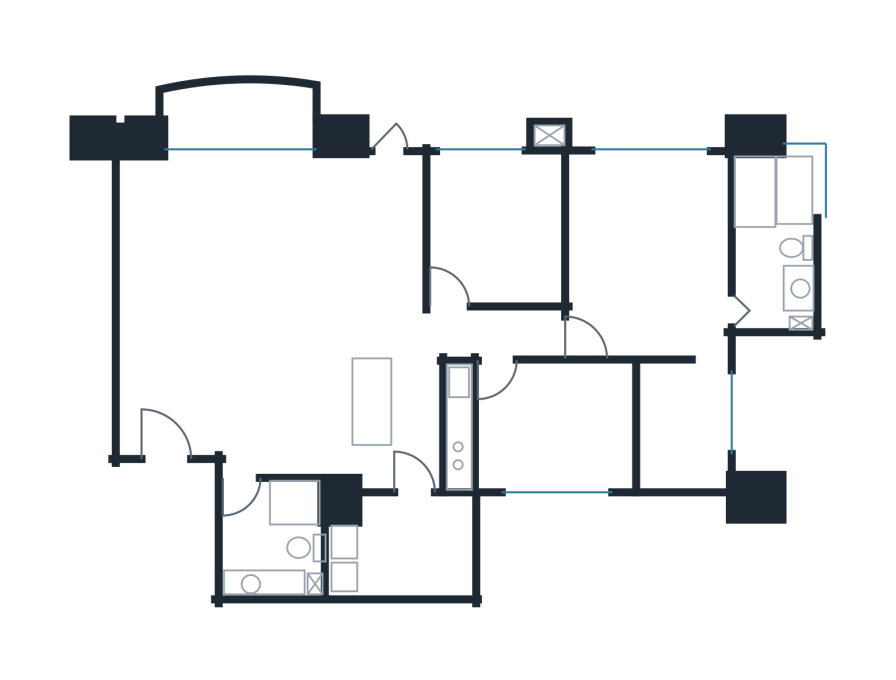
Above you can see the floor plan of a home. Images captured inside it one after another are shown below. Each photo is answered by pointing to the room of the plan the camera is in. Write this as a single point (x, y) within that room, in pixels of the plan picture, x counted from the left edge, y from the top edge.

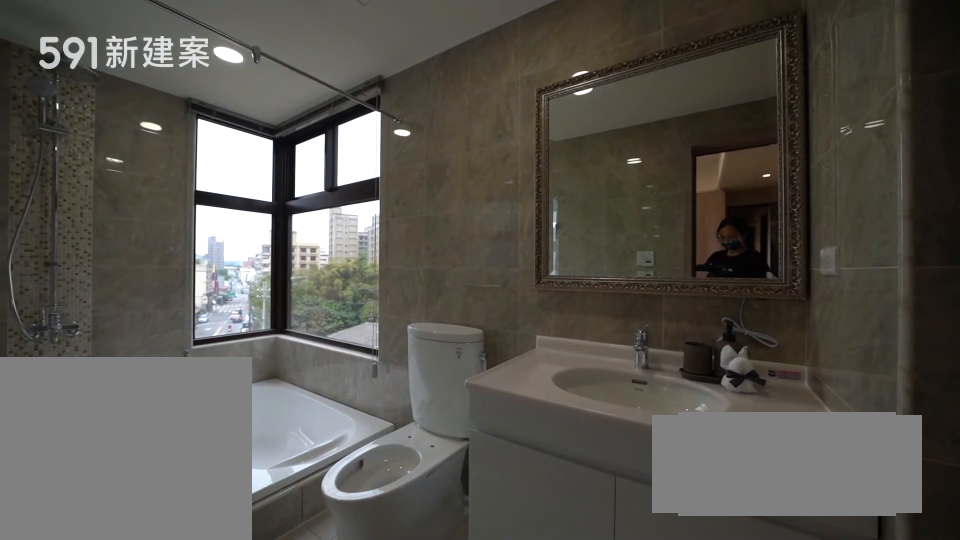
(776, 232)
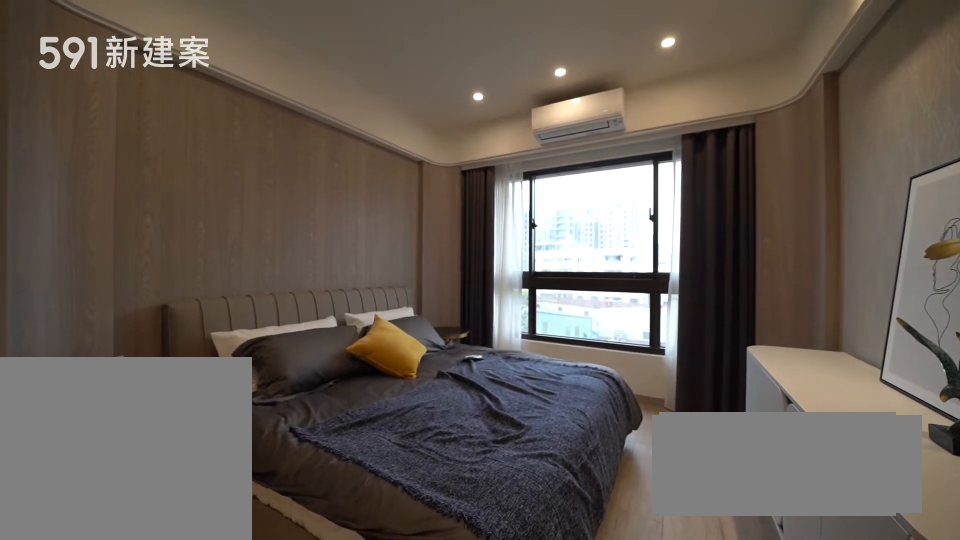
(660, 297)
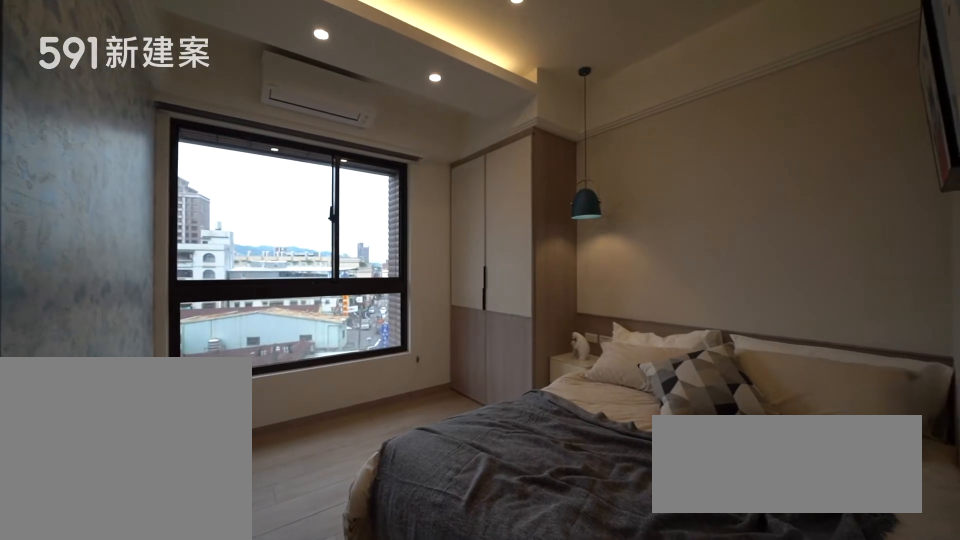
(498, 226)
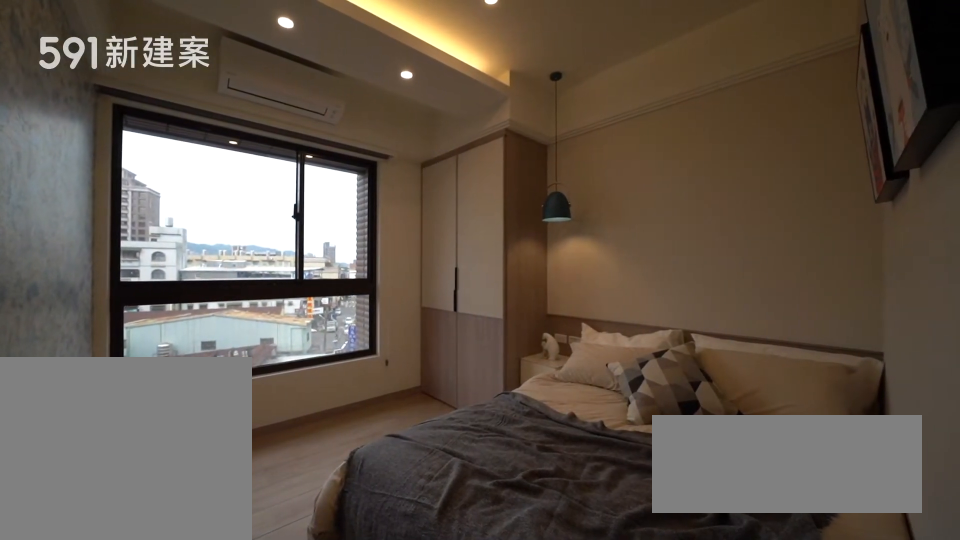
(498, 226)
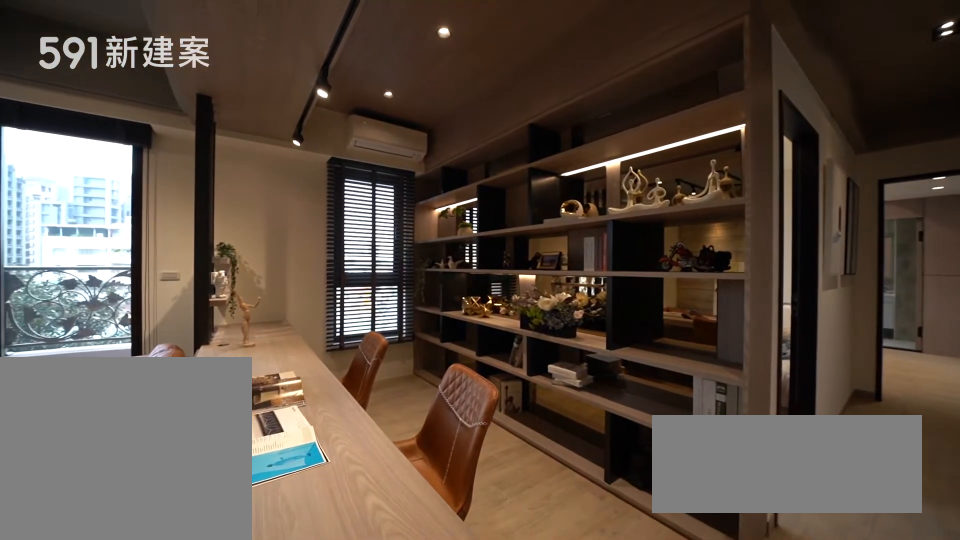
(372, 229)
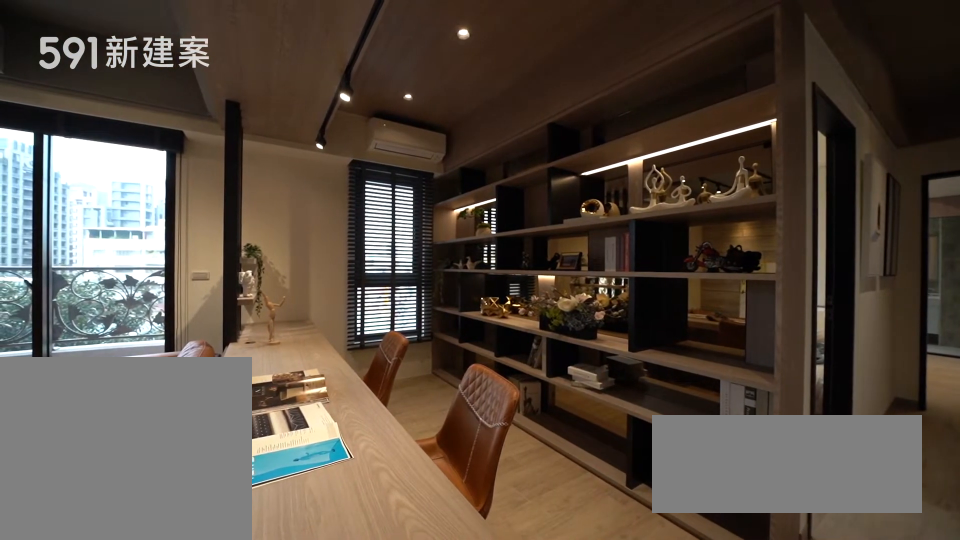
(372, 229)
